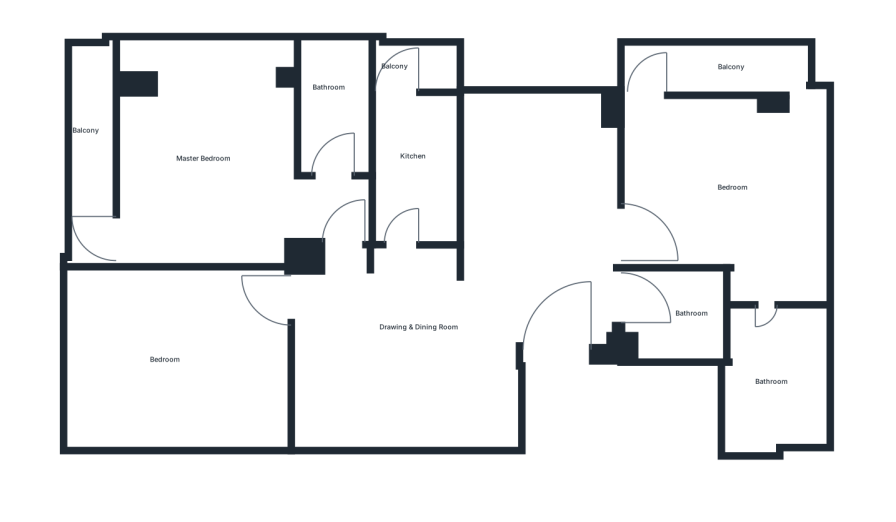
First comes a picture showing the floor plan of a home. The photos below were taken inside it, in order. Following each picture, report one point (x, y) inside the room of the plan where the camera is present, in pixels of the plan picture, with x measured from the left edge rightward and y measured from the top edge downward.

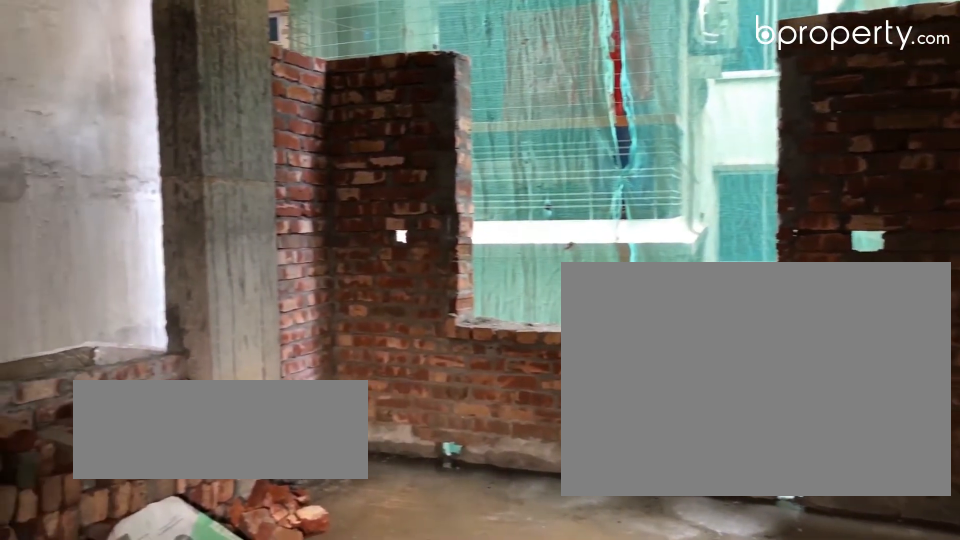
(724, 169)
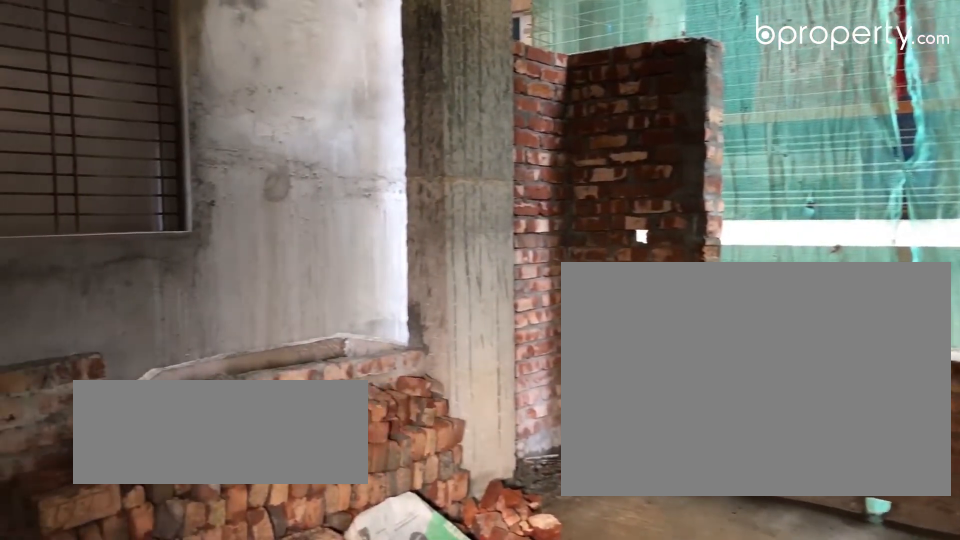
(724, 169)
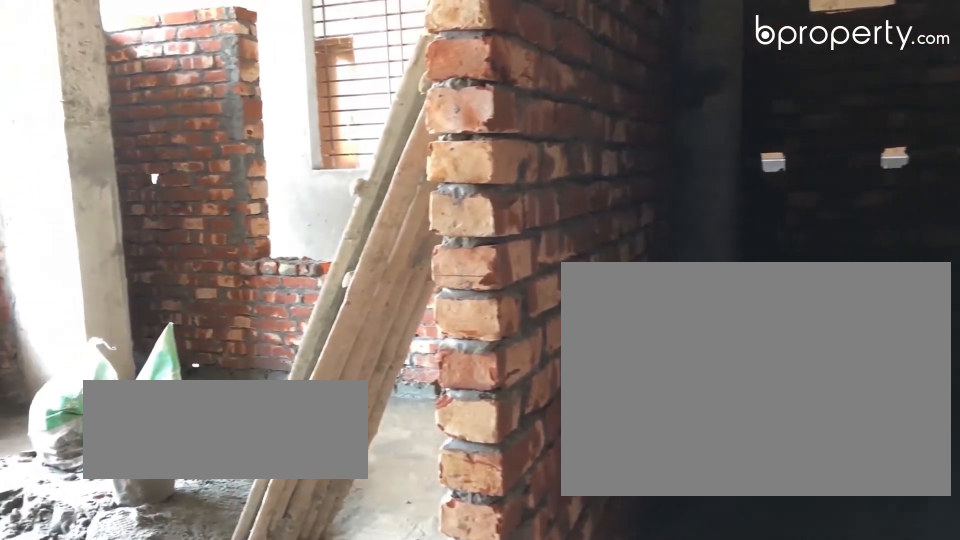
(202, 144)
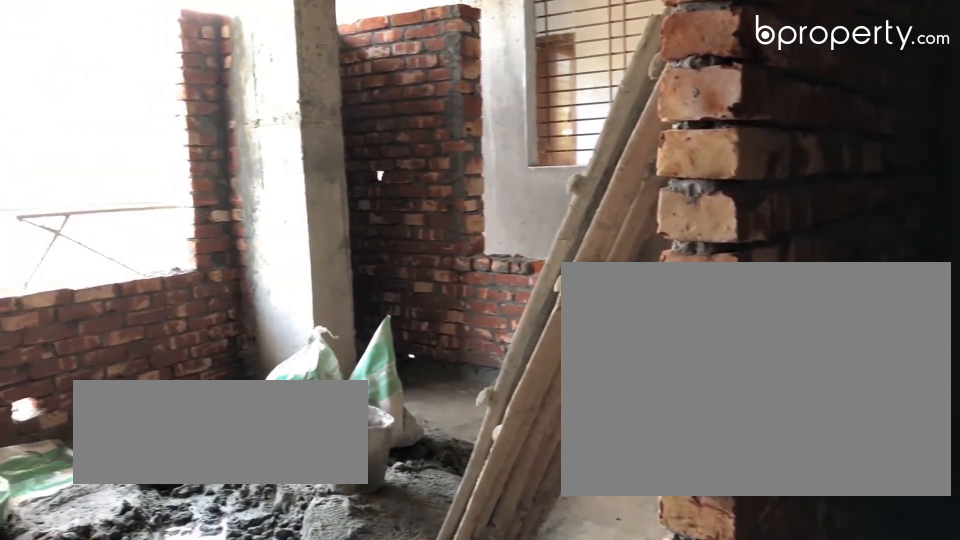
(202, 144)
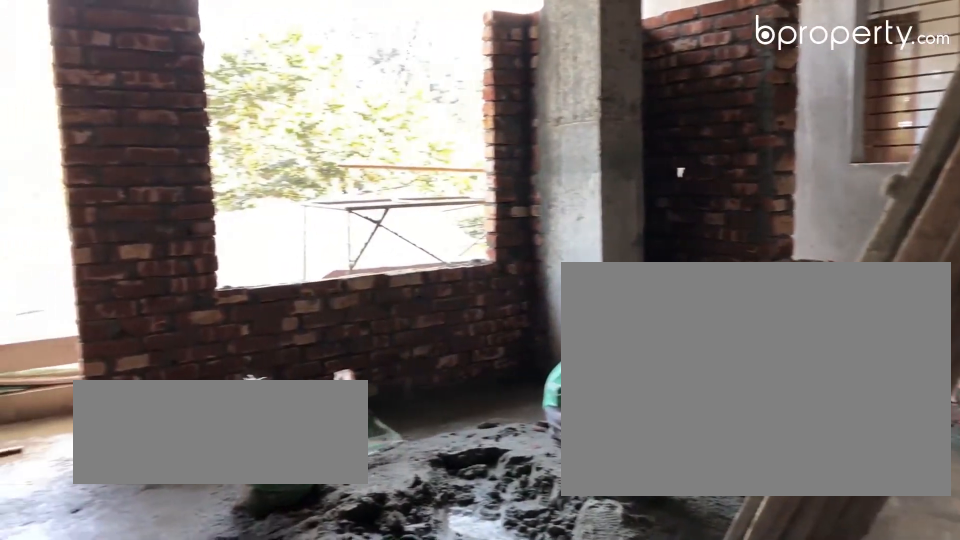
(202, 144)
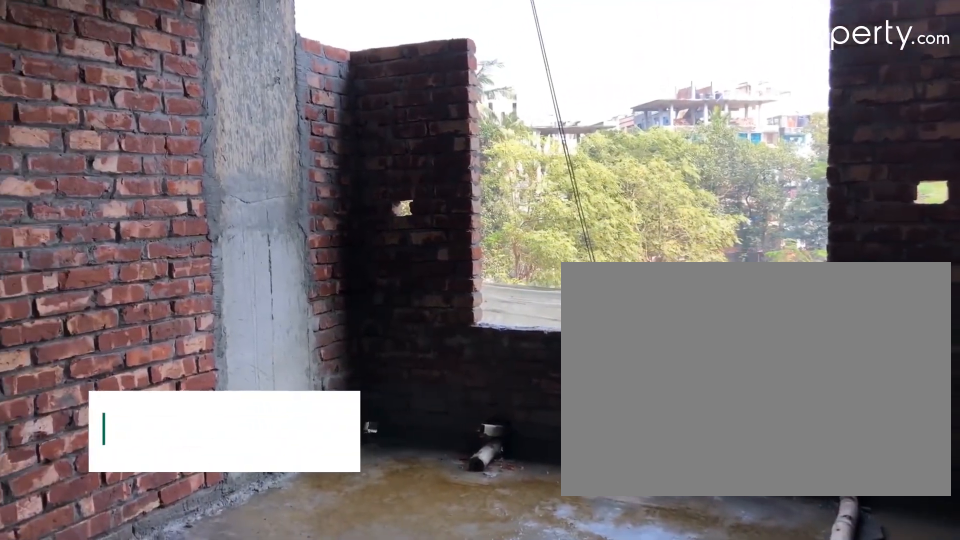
(174, 349)
